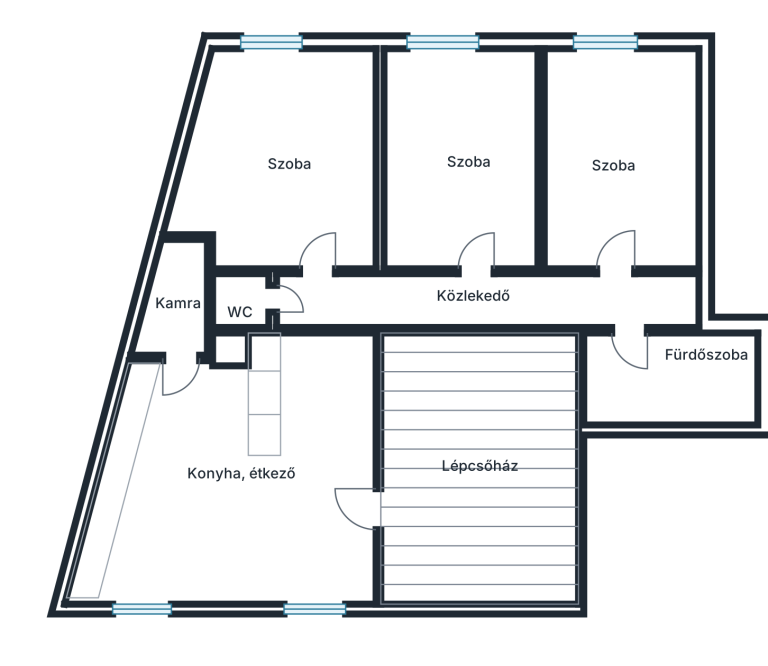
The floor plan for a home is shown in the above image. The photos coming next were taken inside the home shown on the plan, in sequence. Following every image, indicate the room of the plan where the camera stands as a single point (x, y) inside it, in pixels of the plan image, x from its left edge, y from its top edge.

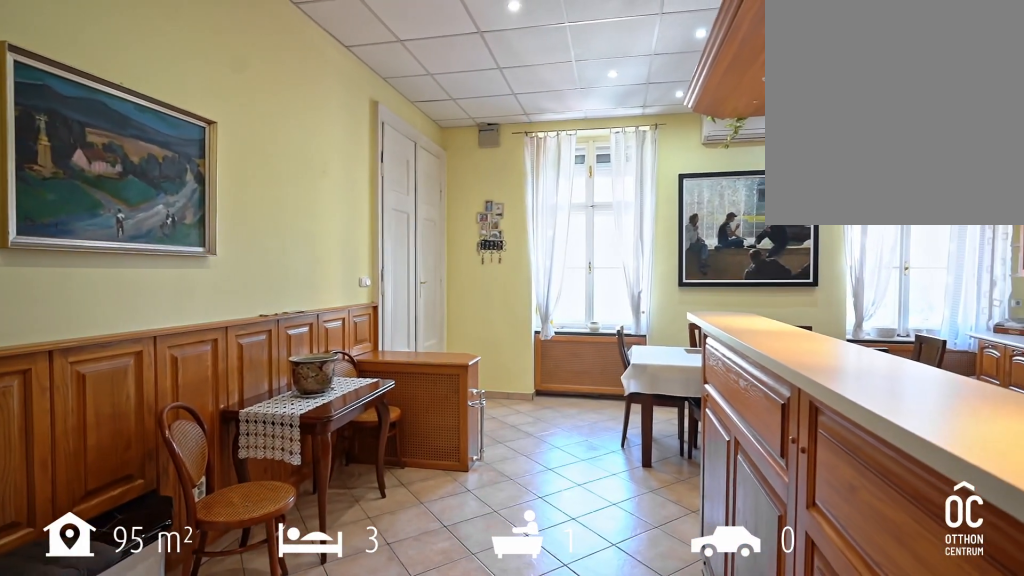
(247, 477)
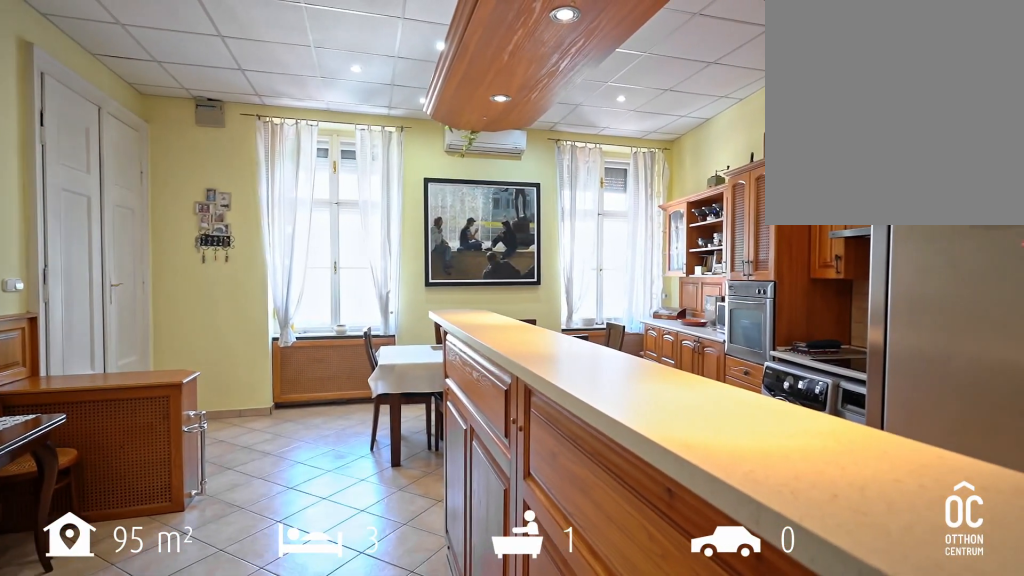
(247, 477)
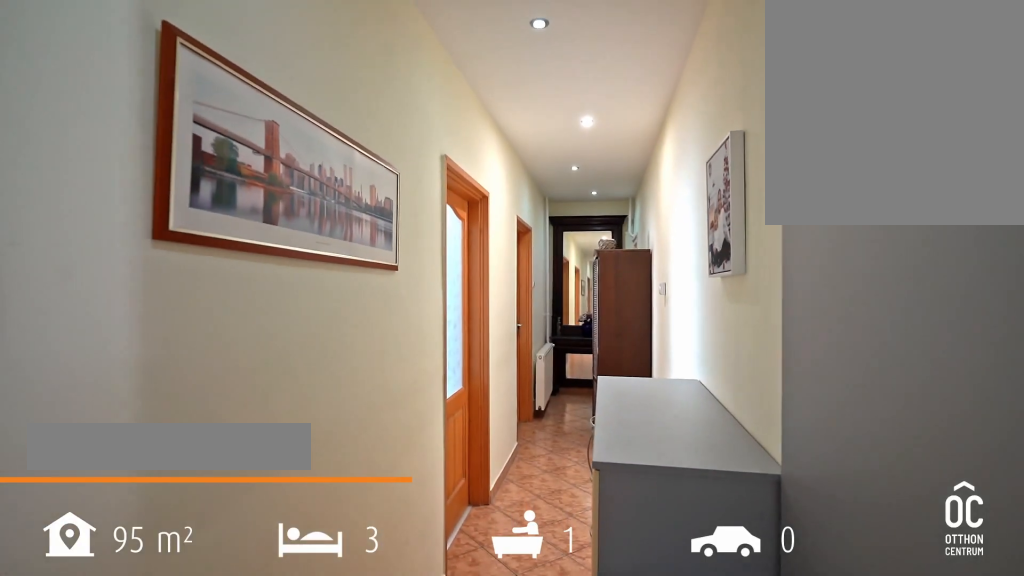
(472, 298)
